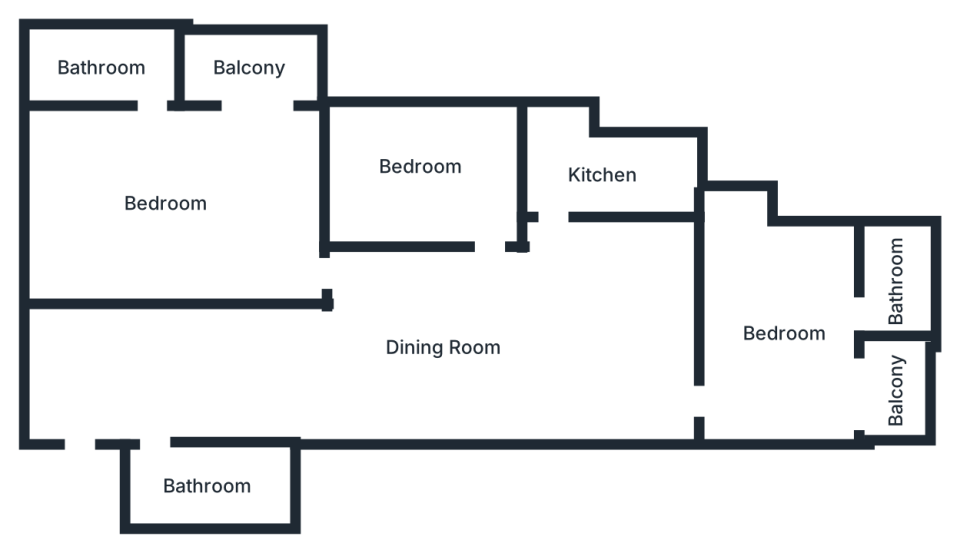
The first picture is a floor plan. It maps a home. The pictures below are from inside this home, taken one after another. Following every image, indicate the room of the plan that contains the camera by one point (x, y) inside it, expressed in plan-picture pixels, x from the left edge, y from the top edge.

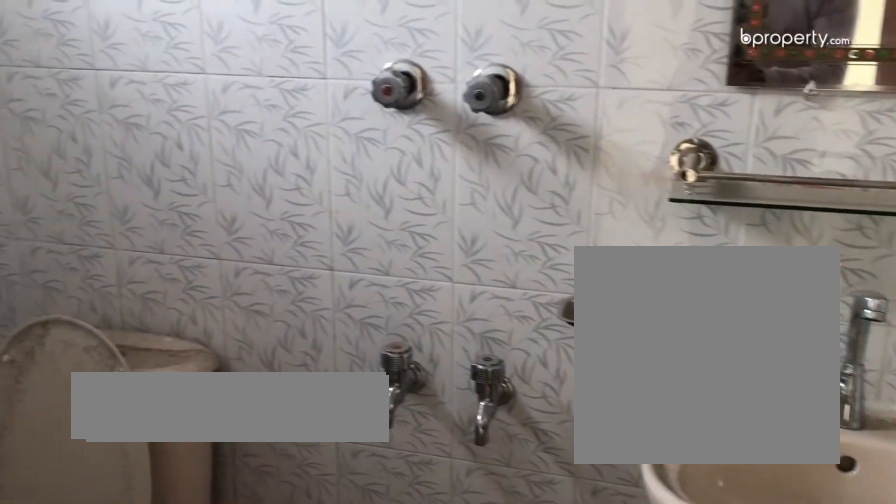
(894, 326)
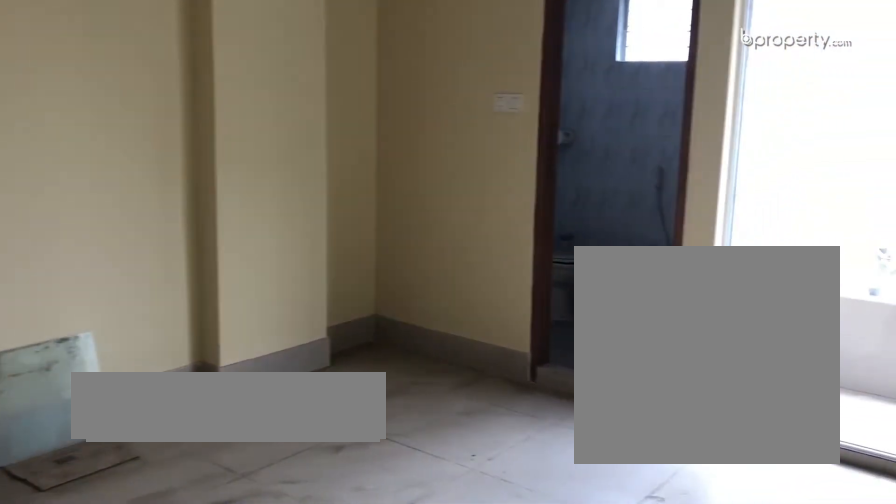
(171, 212)
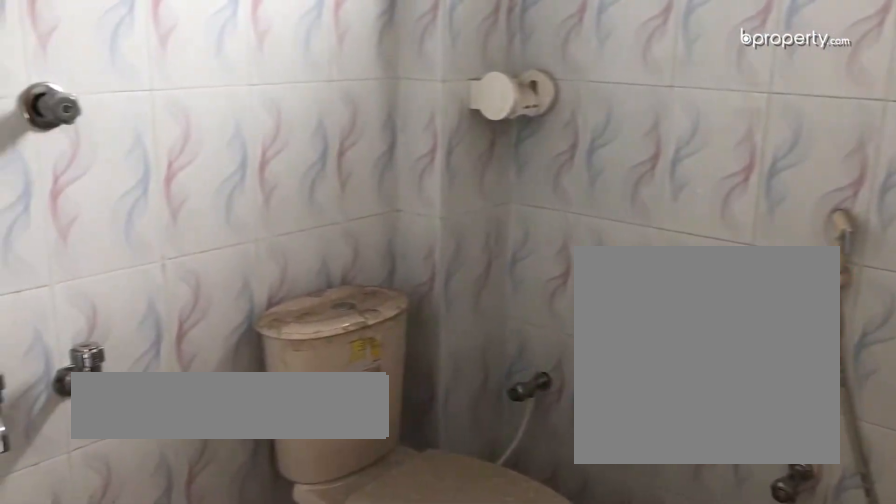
(104, 63)
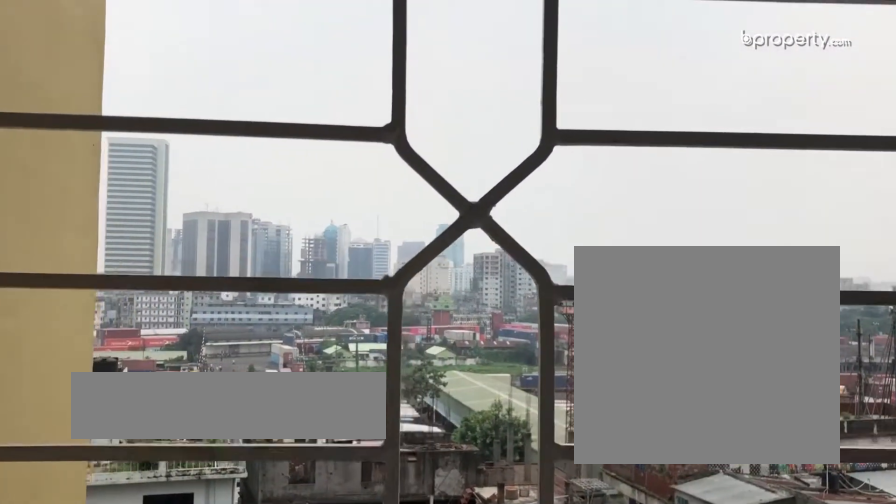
(250, 64)
